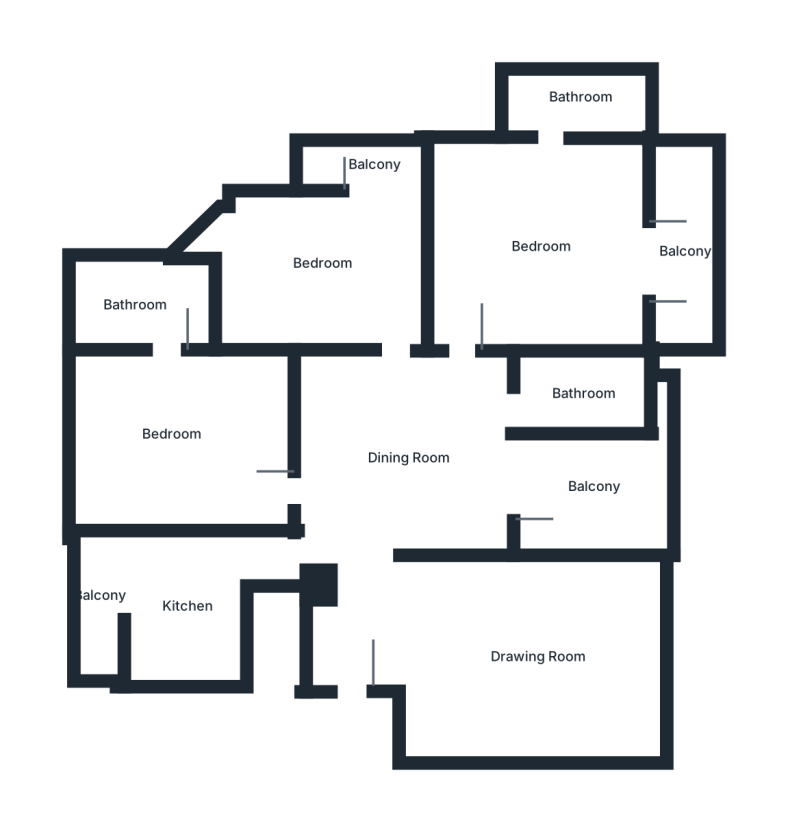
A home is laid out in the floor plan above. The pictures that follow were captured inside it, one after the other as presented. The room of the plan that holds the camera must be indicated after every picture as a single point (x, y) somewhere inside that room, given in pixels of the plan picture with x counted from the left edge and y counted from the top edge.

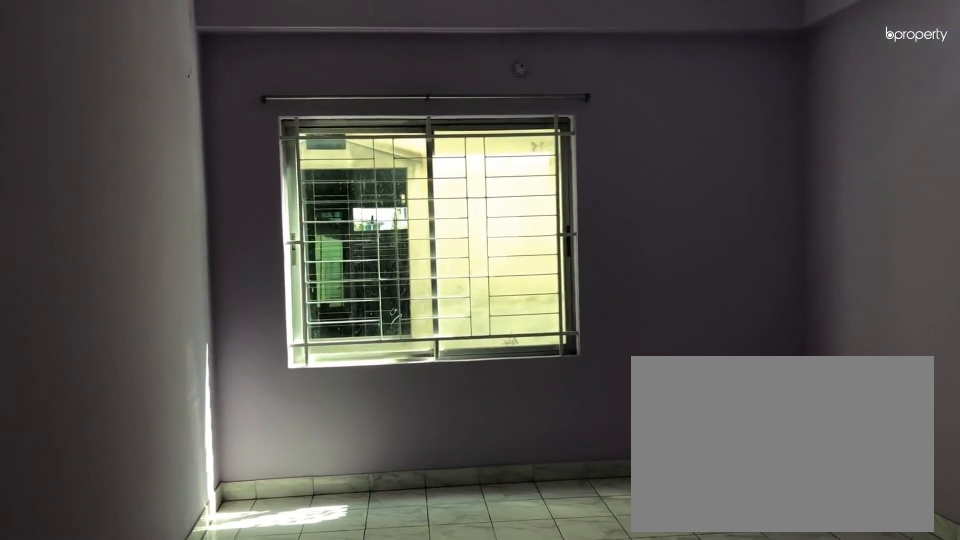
(536, 662)
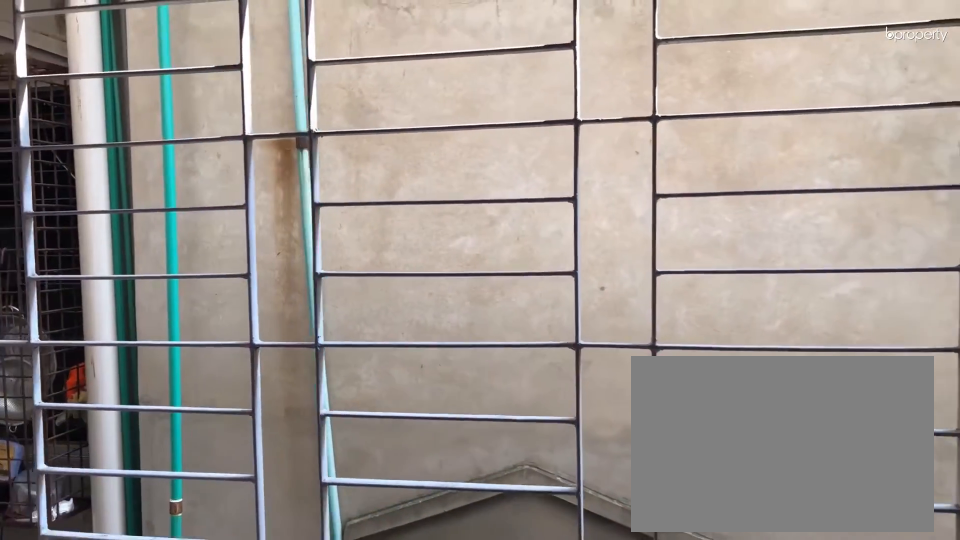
(601, 488)
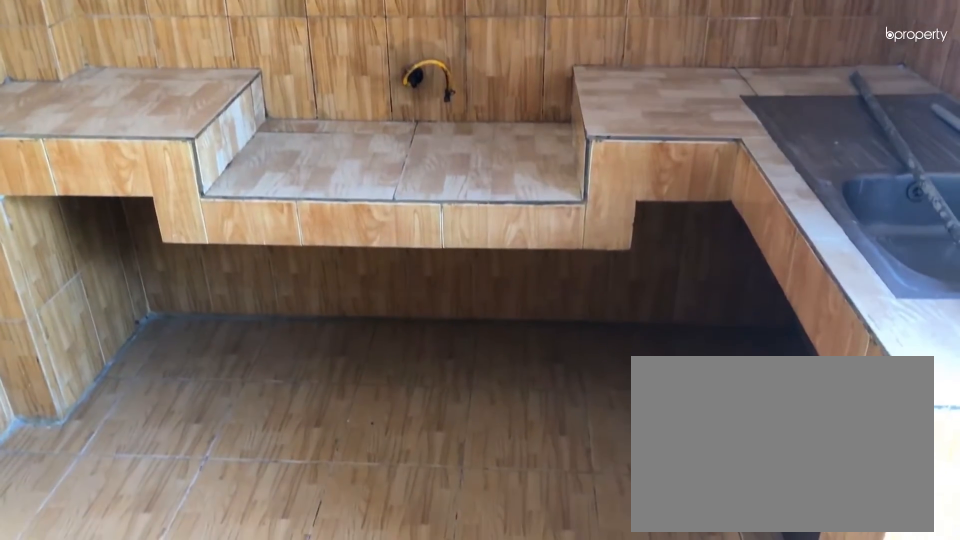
(182, 613)
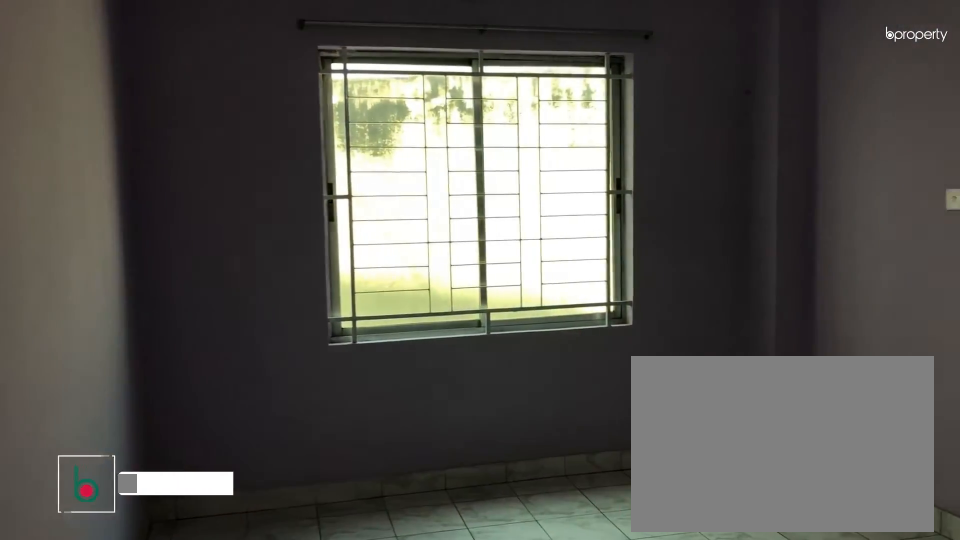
(171, 434)
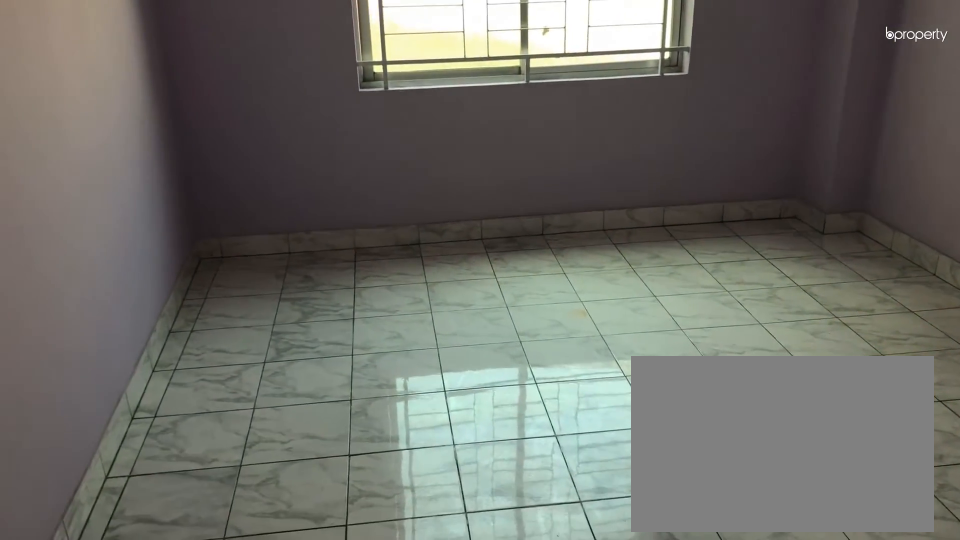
(171, 434)
